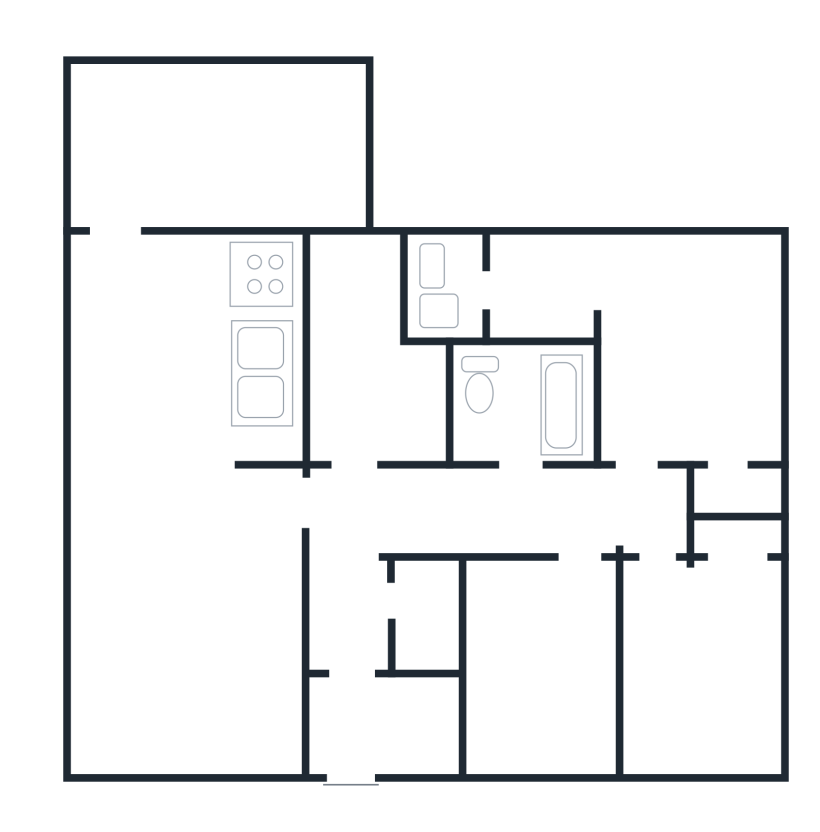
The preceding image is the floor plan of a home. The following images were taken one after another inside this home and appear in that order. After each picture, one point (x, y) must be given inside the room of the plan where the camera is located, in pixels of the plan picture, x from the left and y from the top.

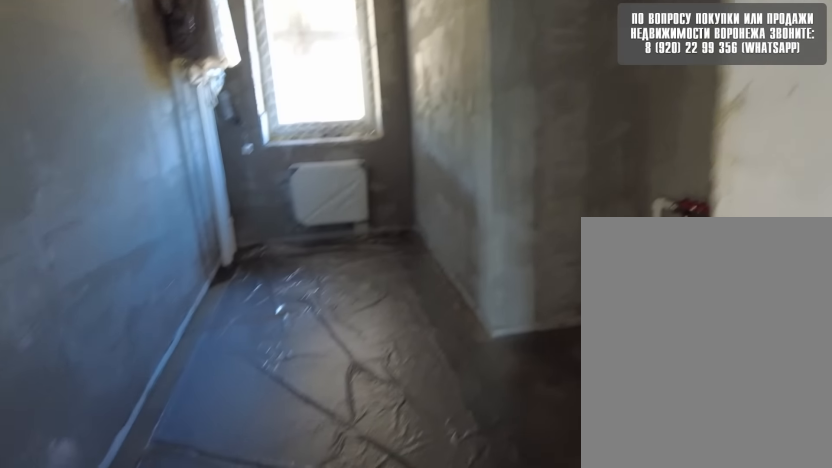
(376, 453)
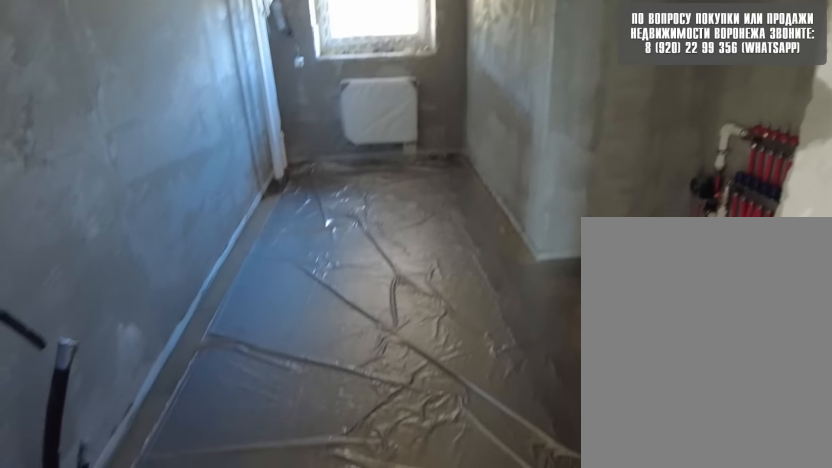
(380, 433)
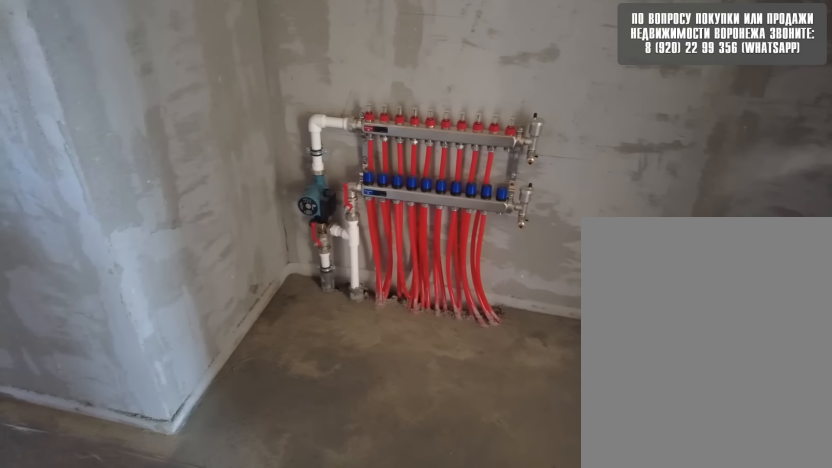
(384, 410)
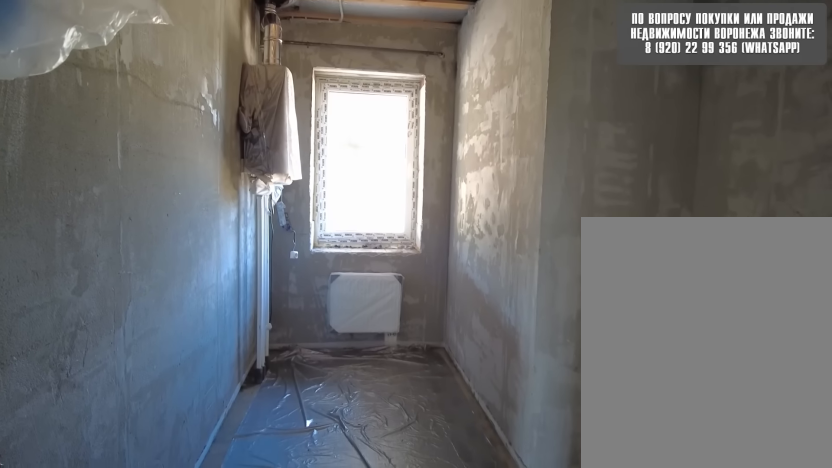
(383, 413)
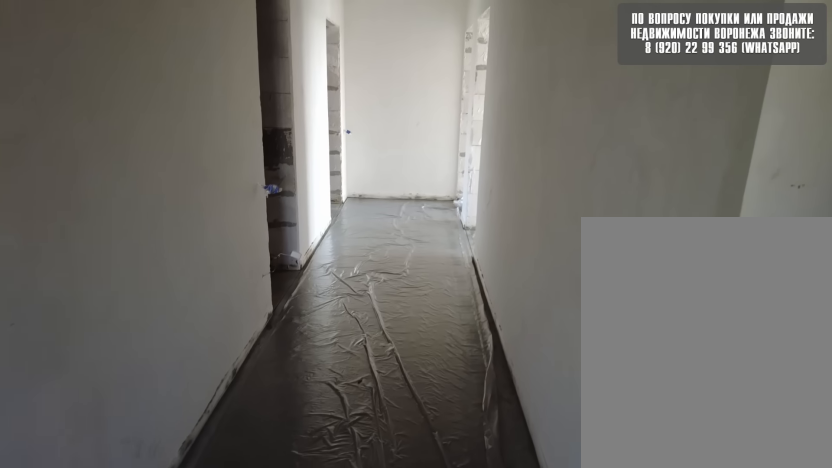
(366, 538)
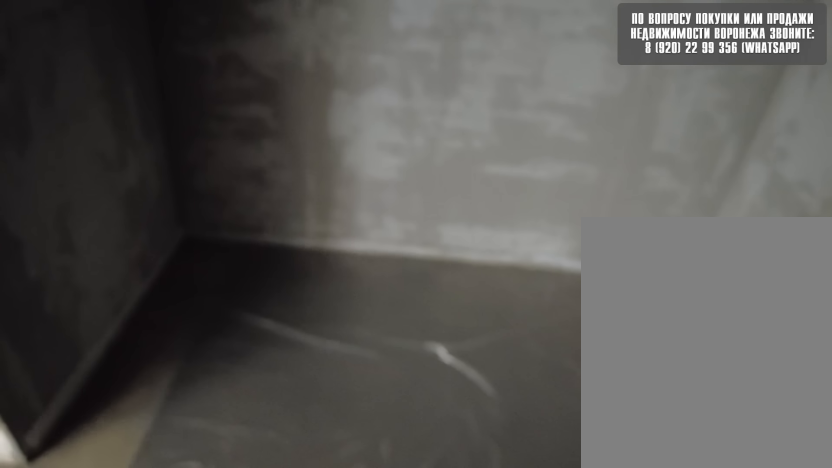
(545, 538)
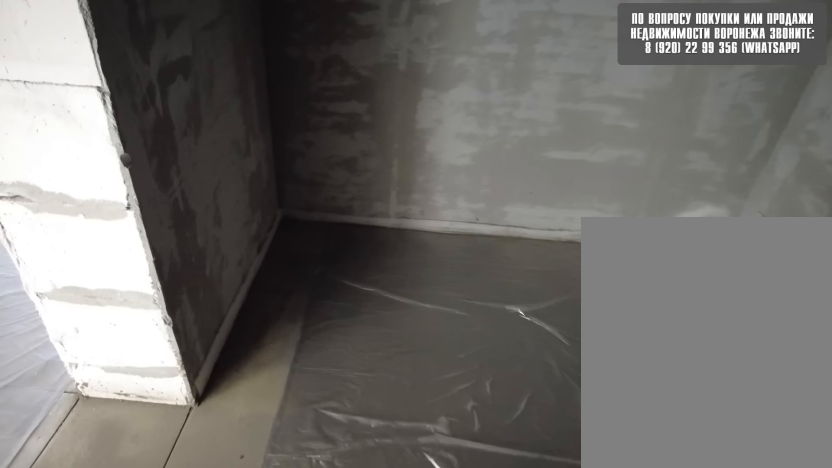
(545, 538)
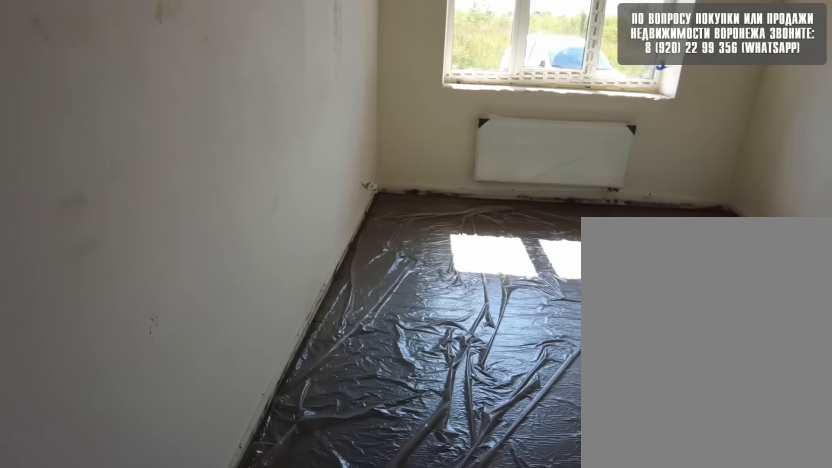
(554, 587)
